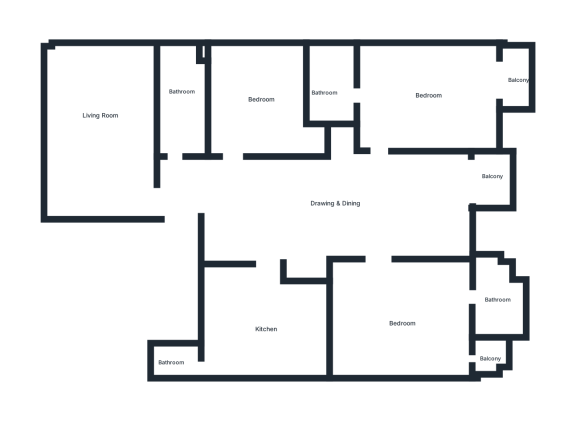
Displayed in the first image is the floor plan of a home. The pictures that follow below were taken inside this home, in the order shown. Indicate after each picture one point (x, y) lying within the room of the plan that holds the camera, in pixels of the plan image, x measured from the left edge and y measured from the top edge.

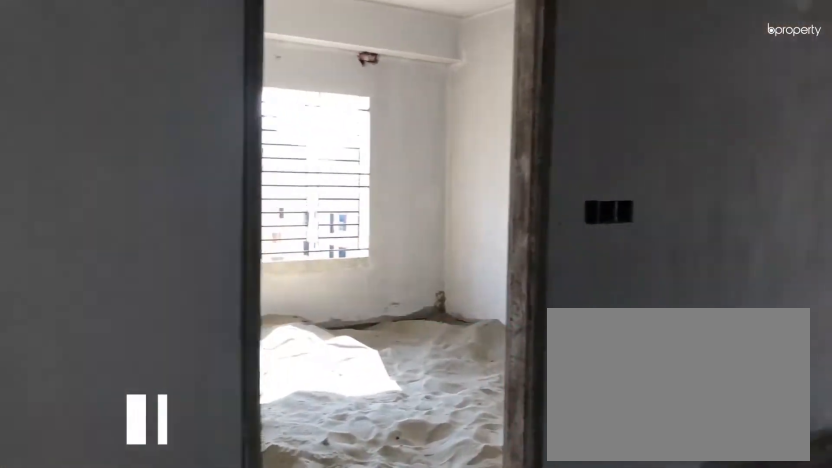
(271, 189)
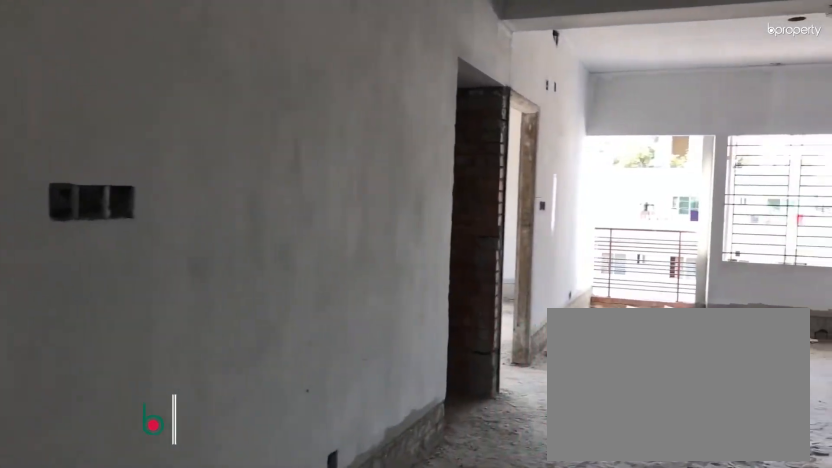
(271, 189)
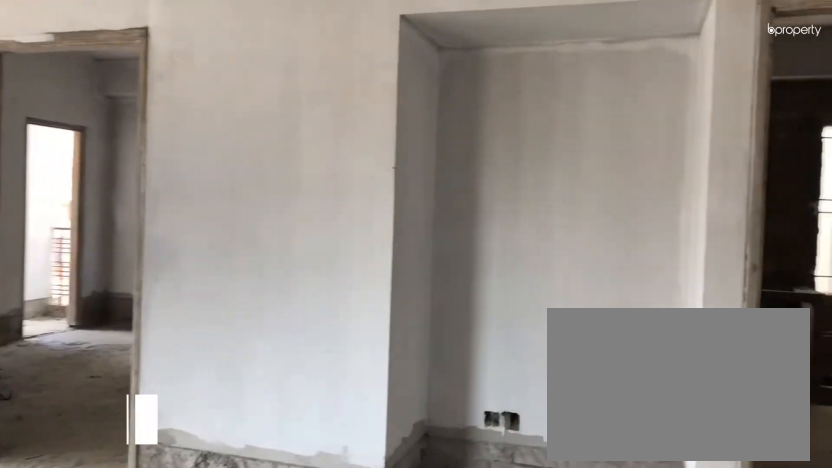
(343, 208)
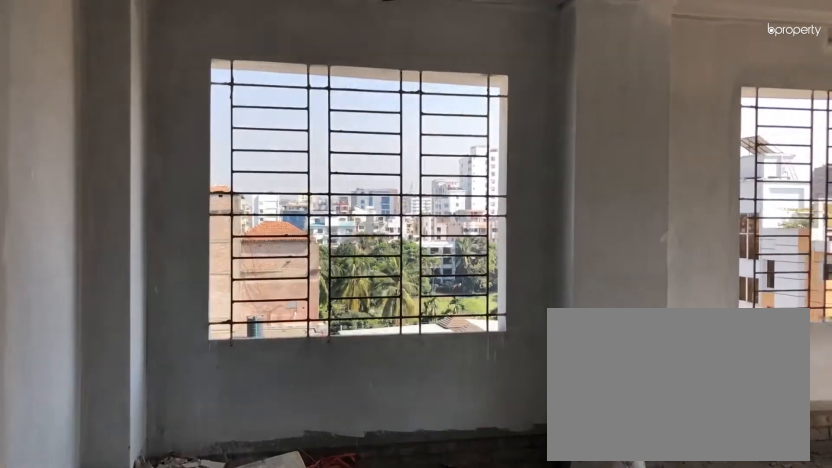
(143, 197)
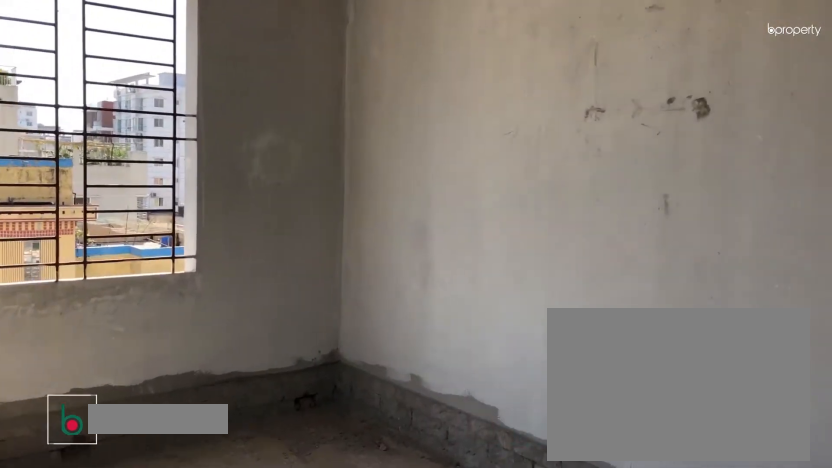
(103, 131)
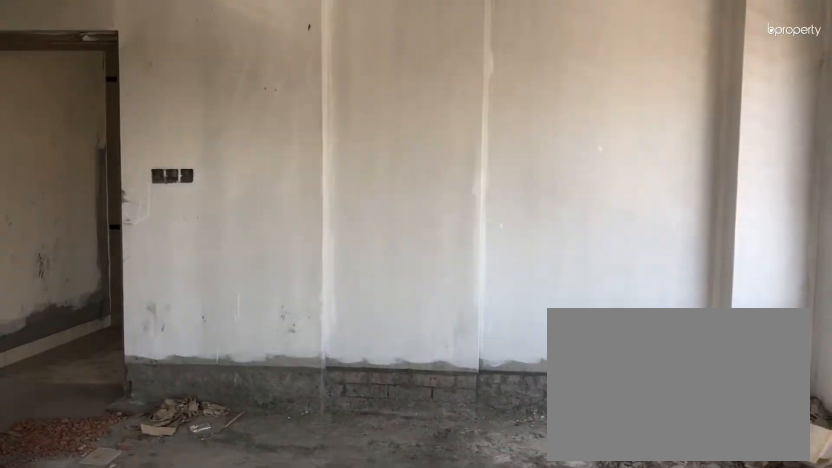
(103, 131)
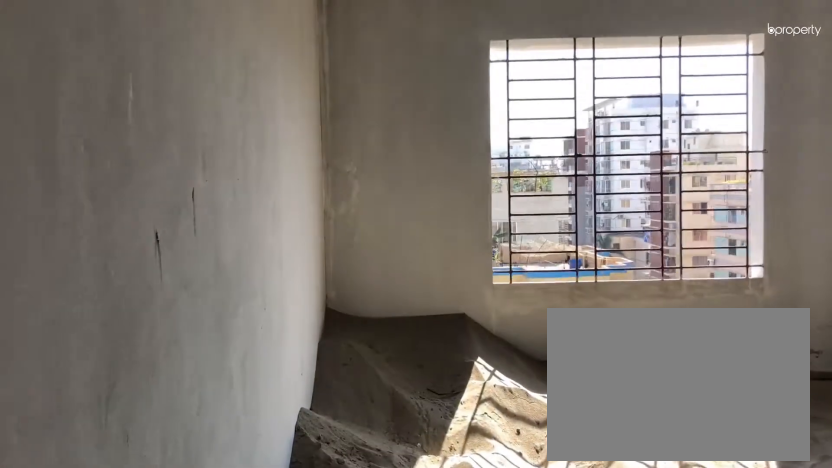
(242, 149)
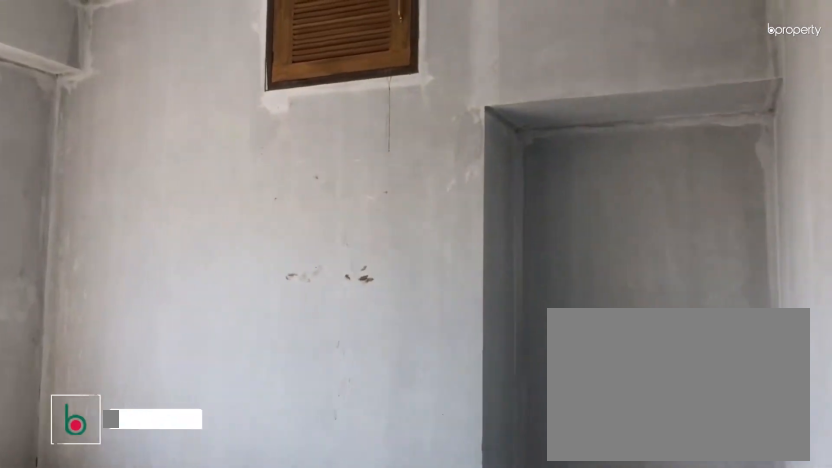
(270, 100)
